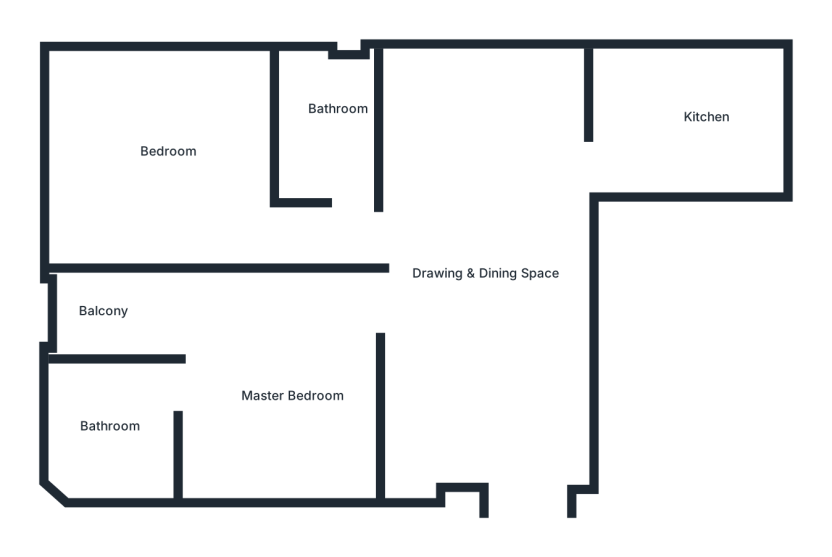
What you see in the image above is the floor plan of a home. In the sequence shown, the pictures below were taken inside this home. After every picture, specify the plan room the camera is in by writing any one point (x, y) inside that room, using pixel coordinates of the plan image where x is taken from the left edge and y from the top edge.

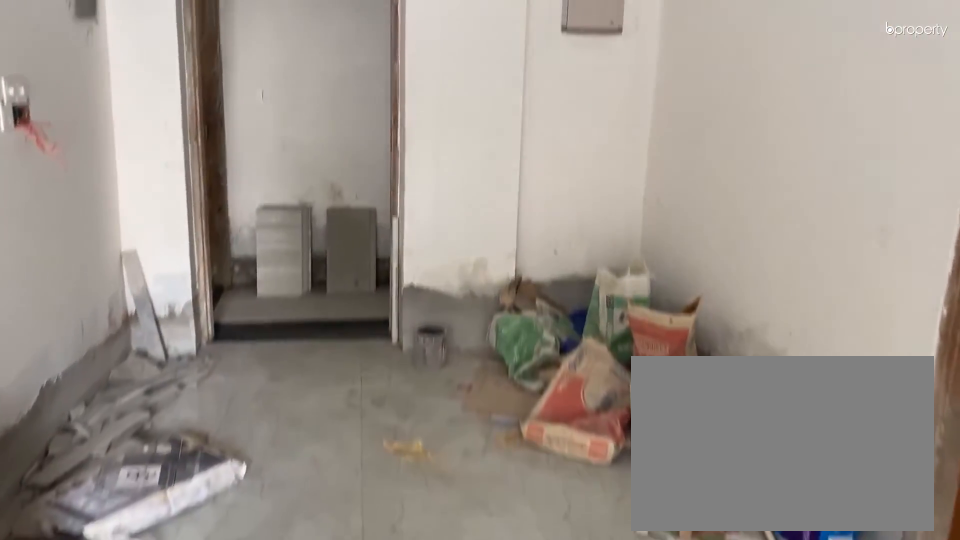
(494, 310)
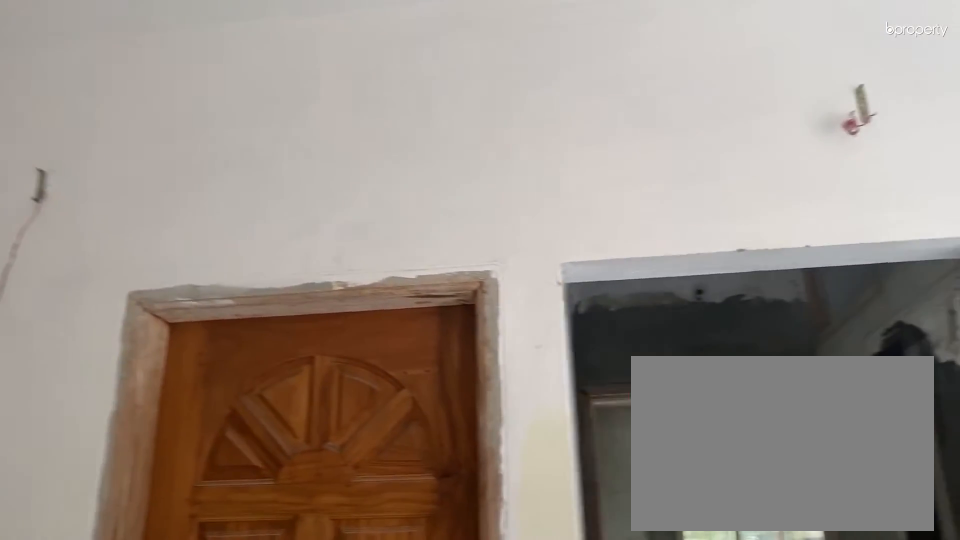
(494, 310)
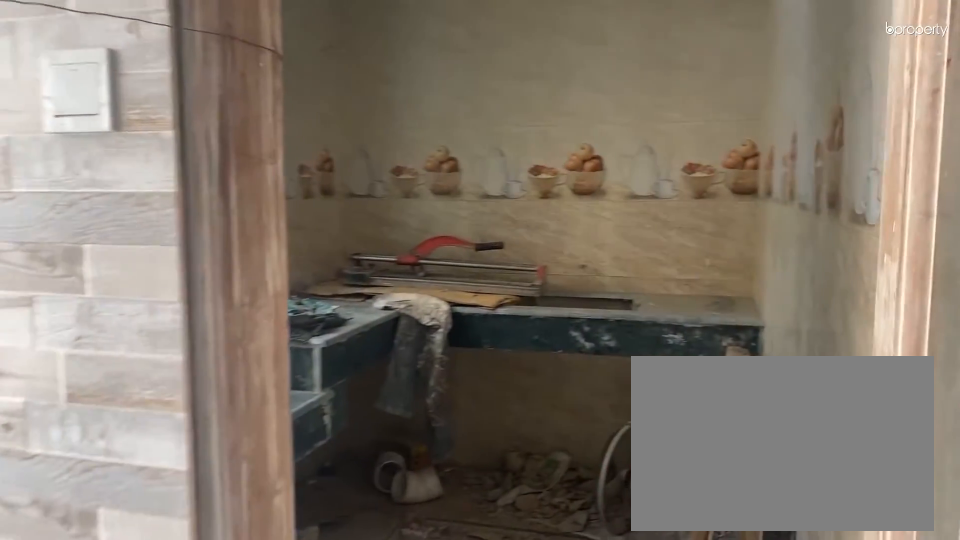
(606, 158)
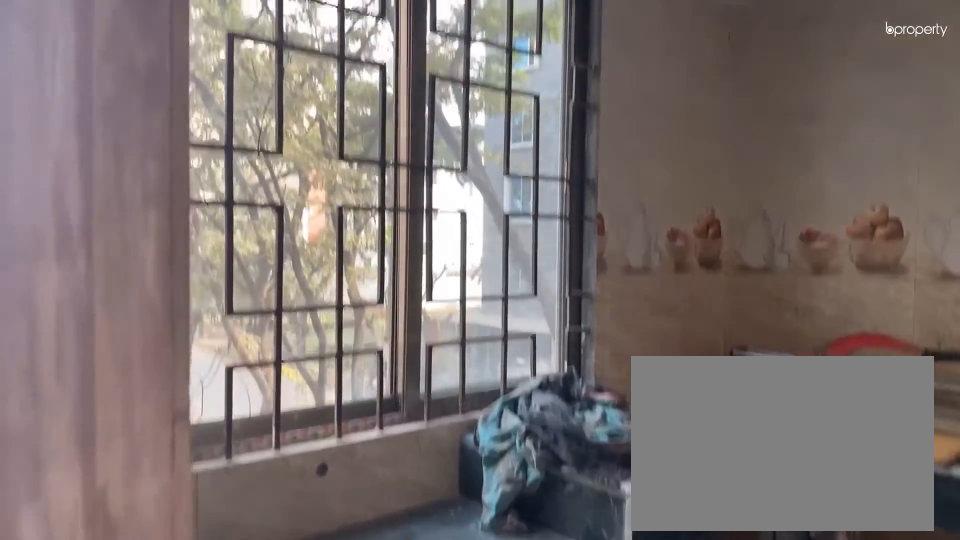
(701, 117)
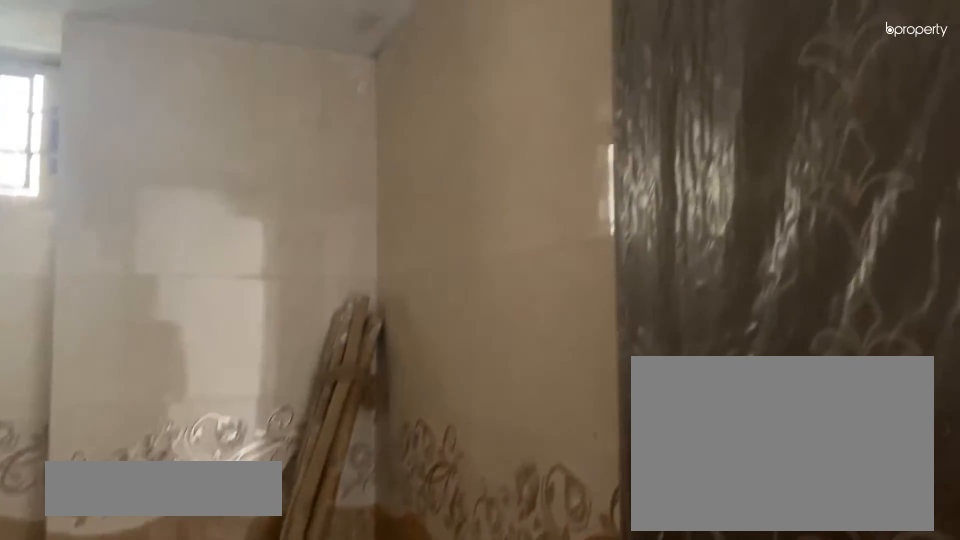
(331, 130)
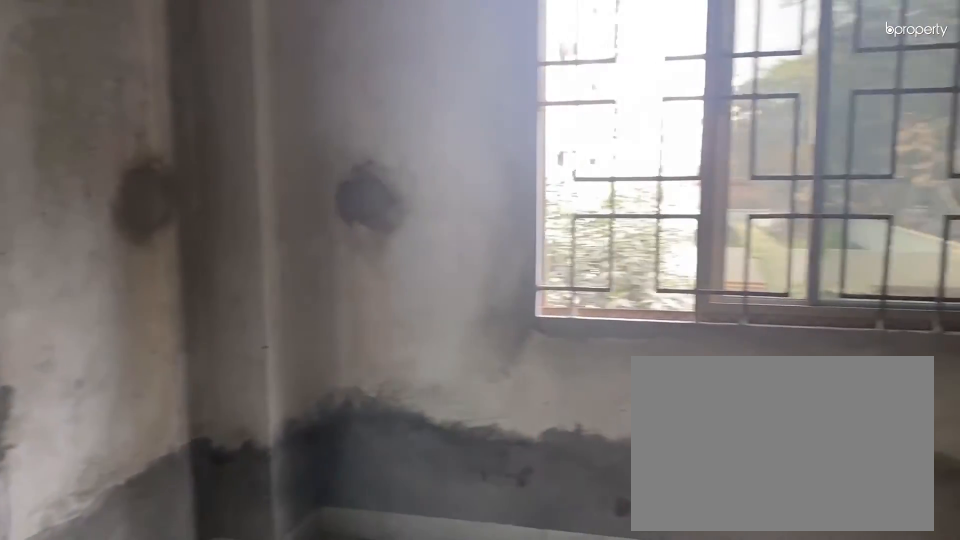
(157, 156)
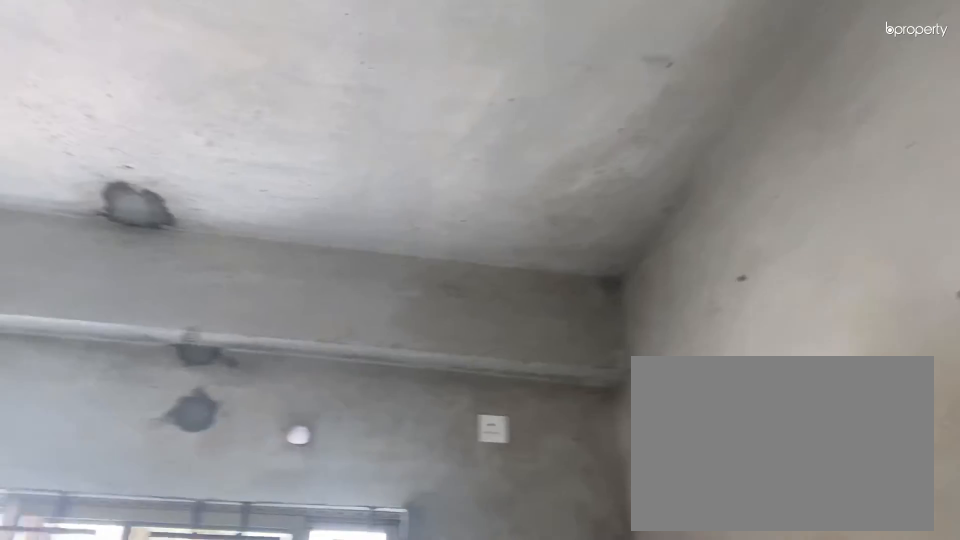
(156, 156)
